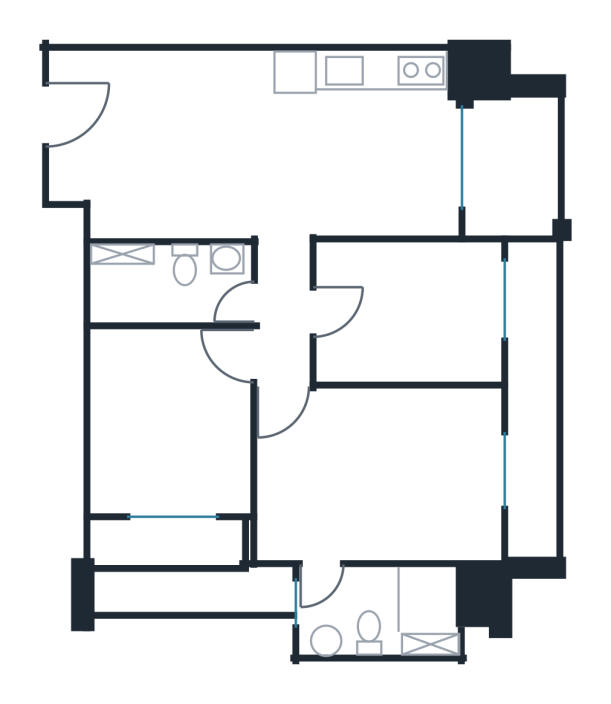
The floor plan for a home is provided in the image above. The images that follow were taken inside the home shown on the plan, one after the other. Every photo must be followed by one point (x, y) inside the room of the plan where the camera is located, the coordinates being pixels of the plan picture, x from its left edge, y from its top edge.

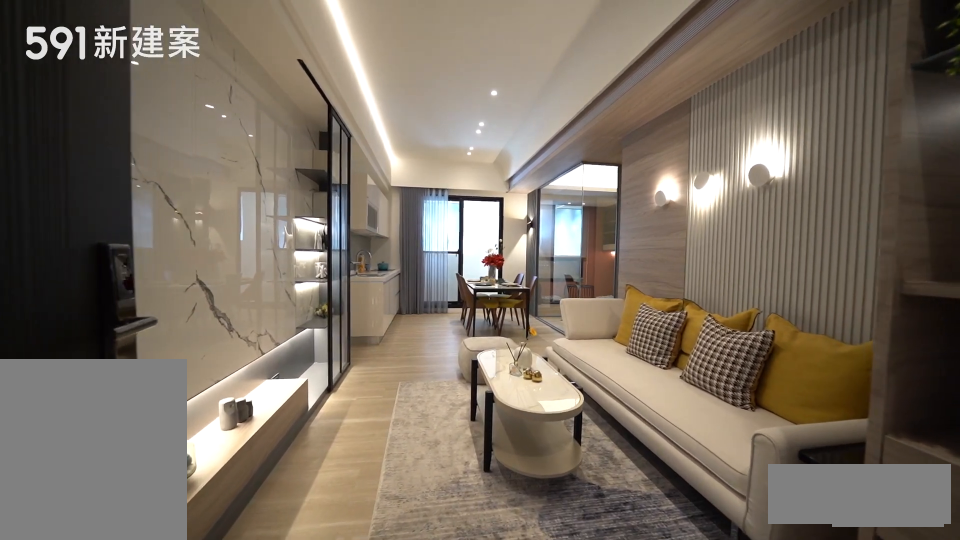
(157, 138)
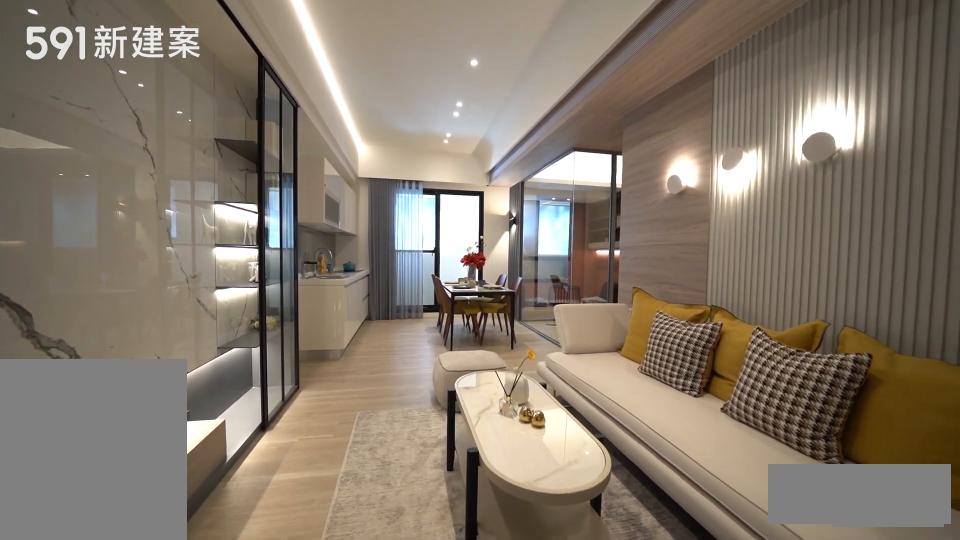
(157, 138)
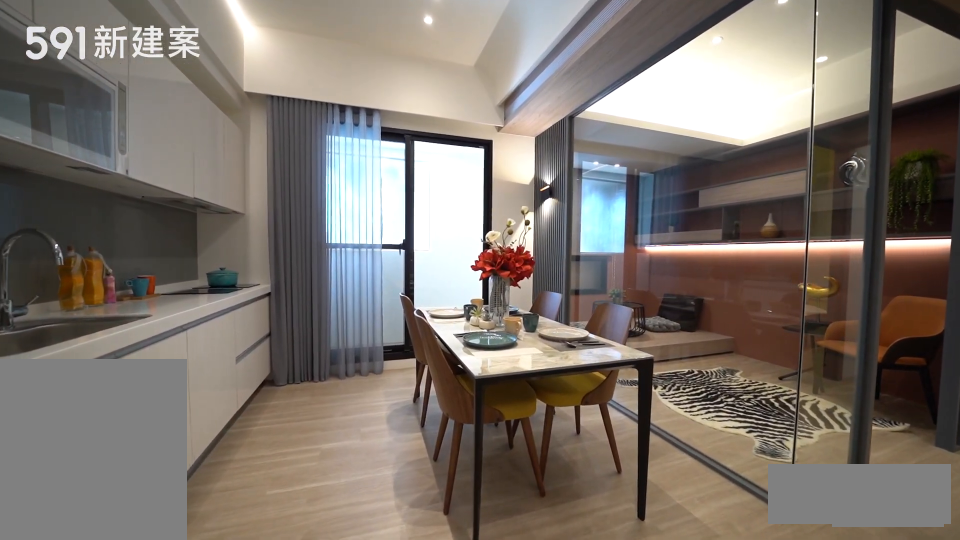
(383, 177)
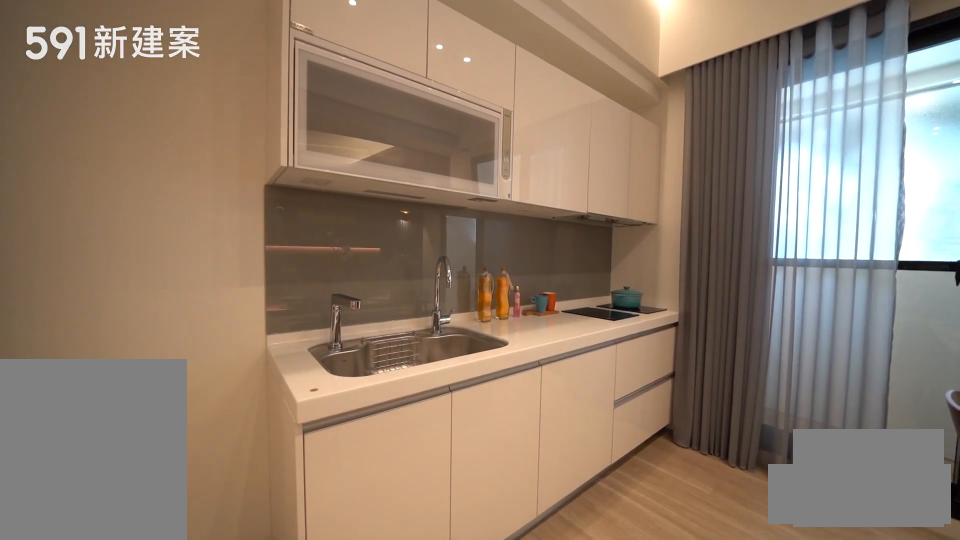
(362, 91)
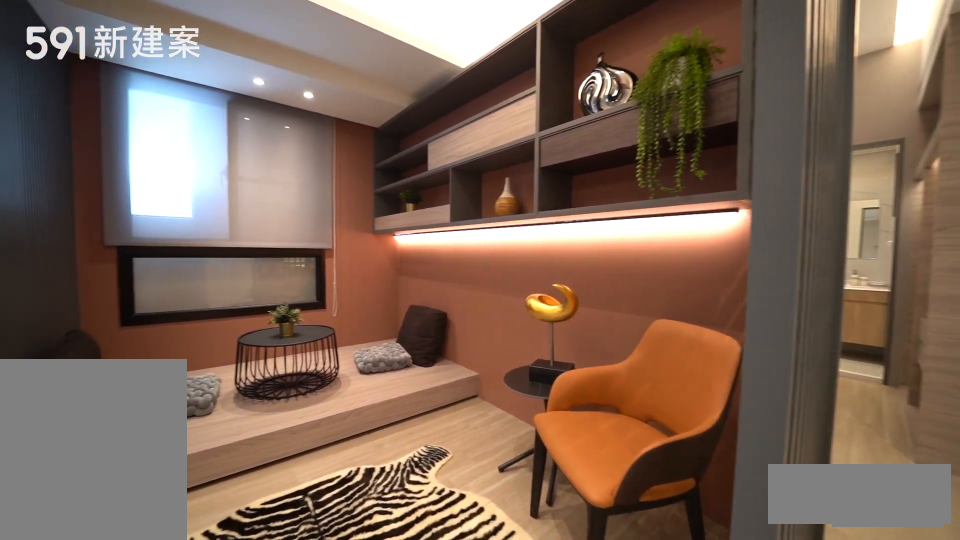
(411, 312)
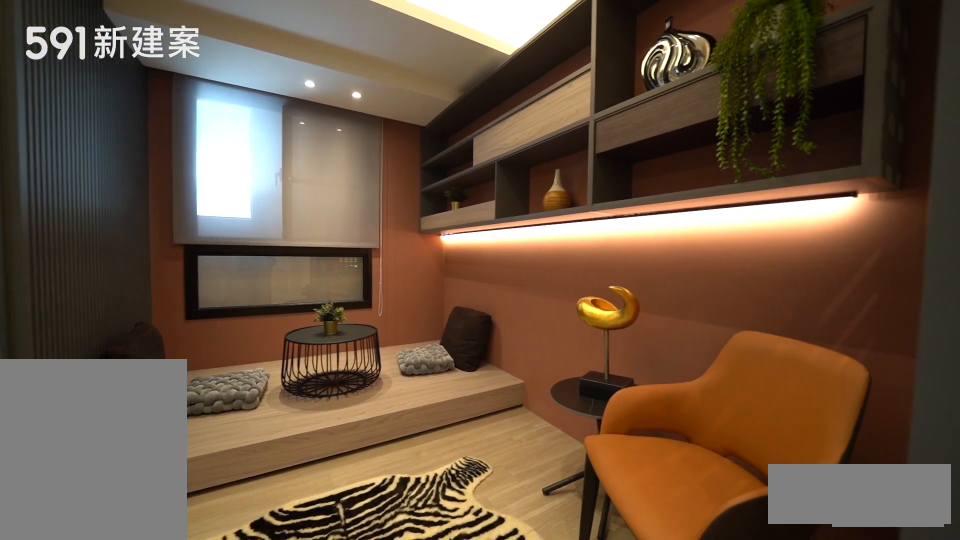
(411, 312)
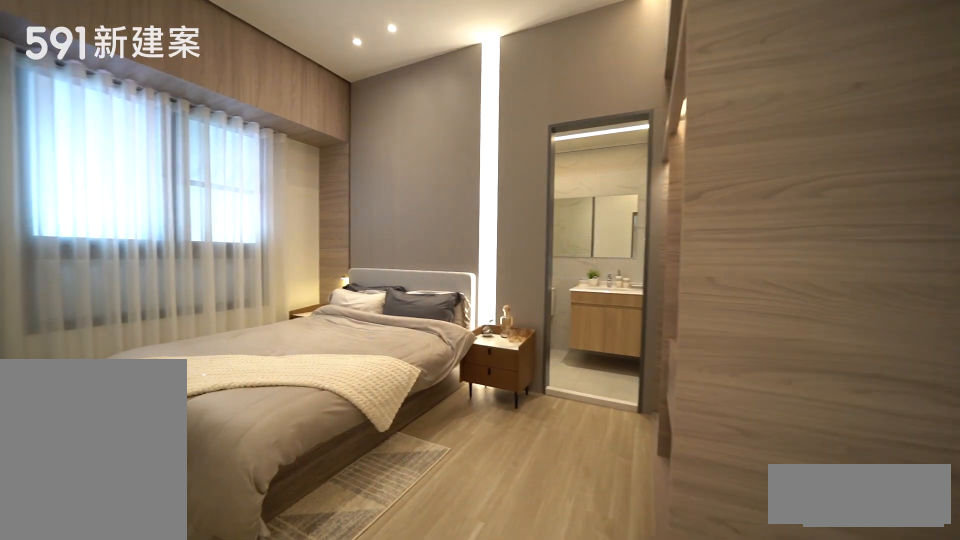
(382, 473)
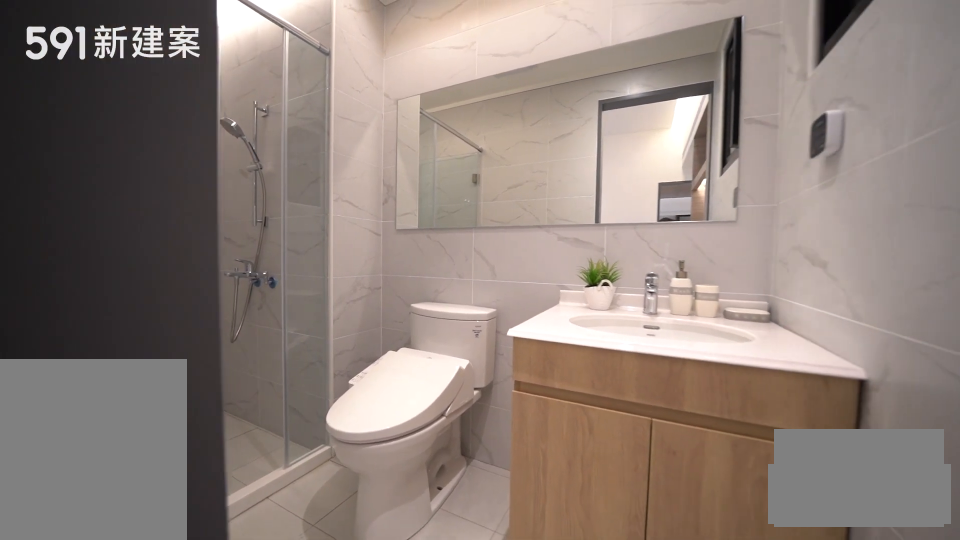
(376, 610)
